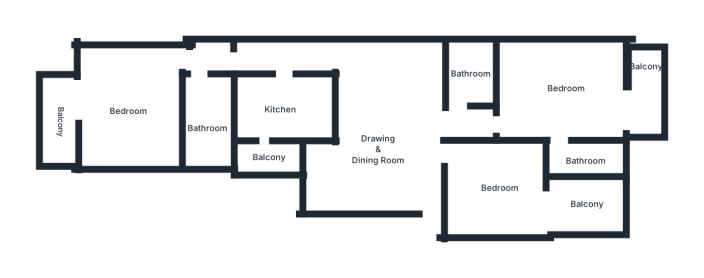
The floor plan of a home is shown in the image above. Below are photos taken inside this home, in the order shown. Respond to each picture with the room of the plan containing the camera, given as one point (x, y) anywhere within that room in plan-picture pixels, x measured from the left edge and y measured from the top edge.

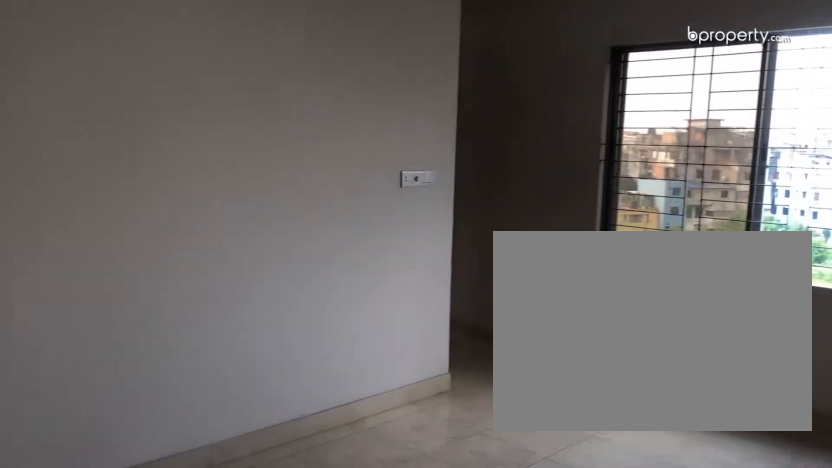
(376, 160)
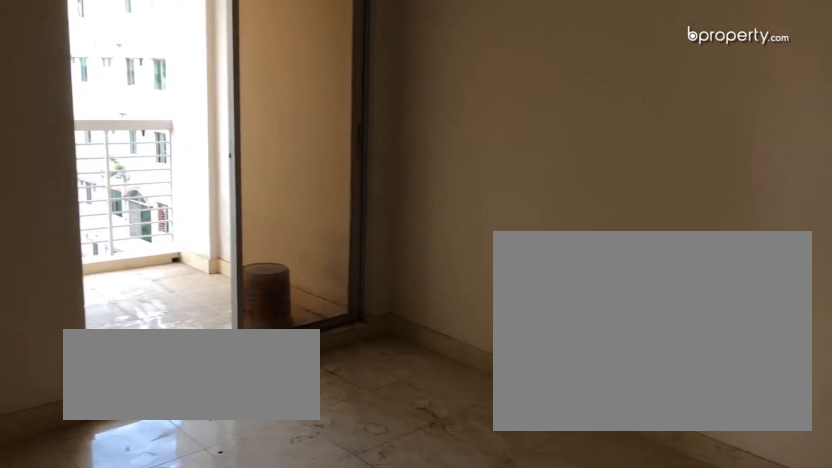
(500, 205)
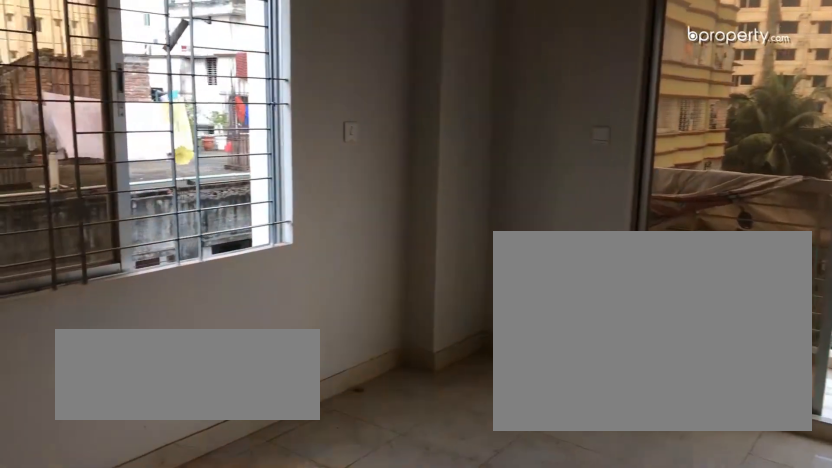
(562, 100)
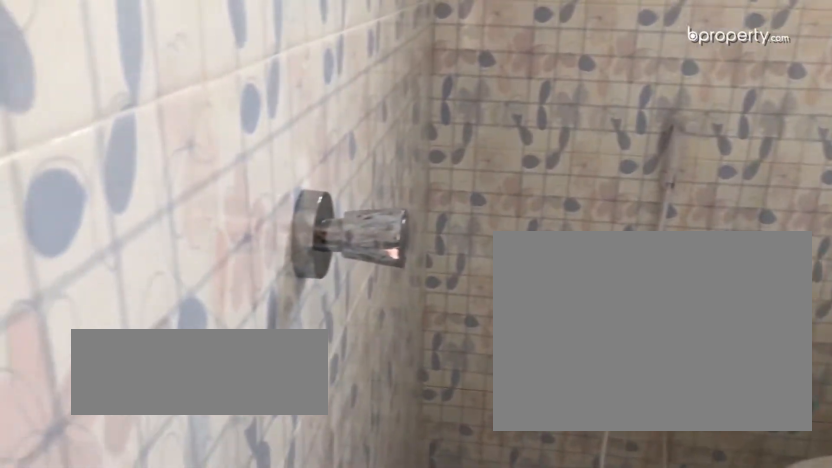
(584, 162)
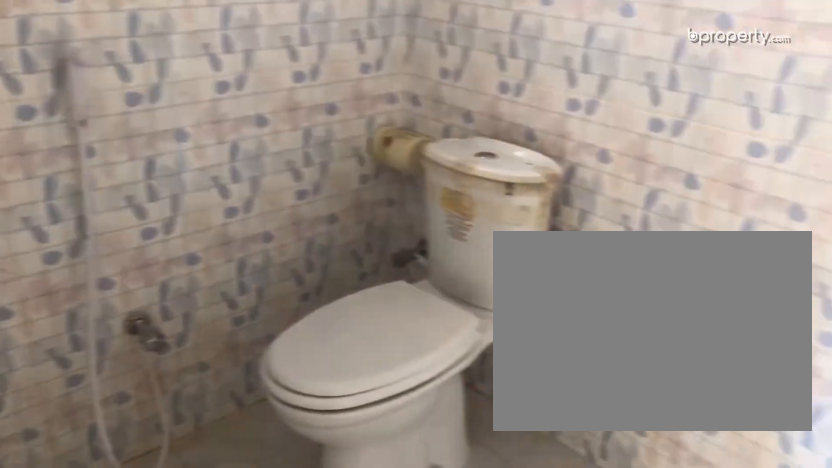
(584, 162)
